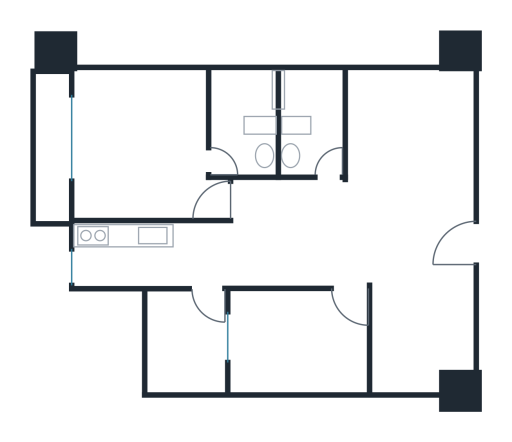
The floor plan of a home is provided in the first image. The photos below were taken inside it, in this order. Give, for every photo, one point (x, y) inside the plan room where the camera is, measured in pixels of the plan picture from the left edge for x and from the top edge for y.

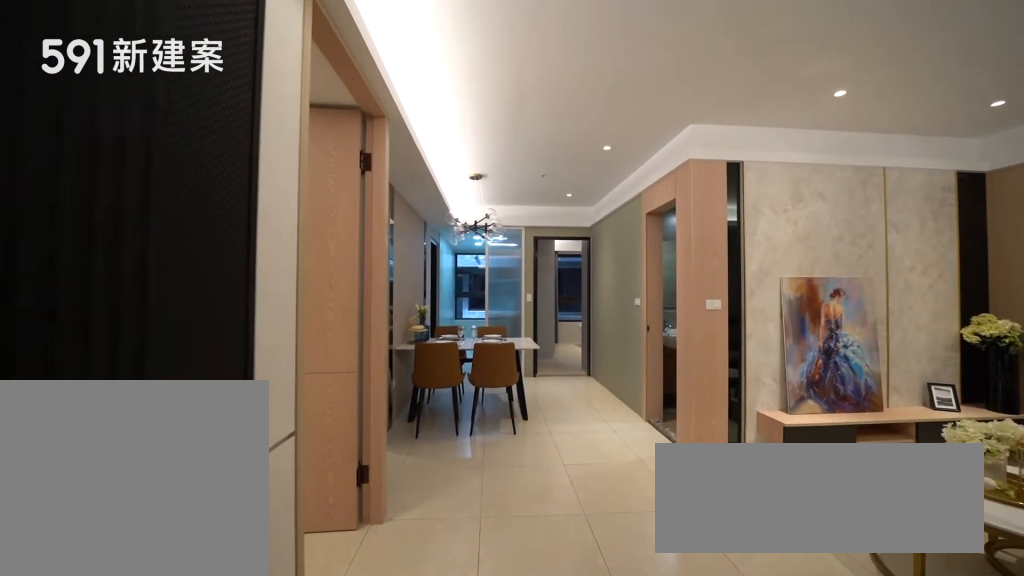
(420, 251)
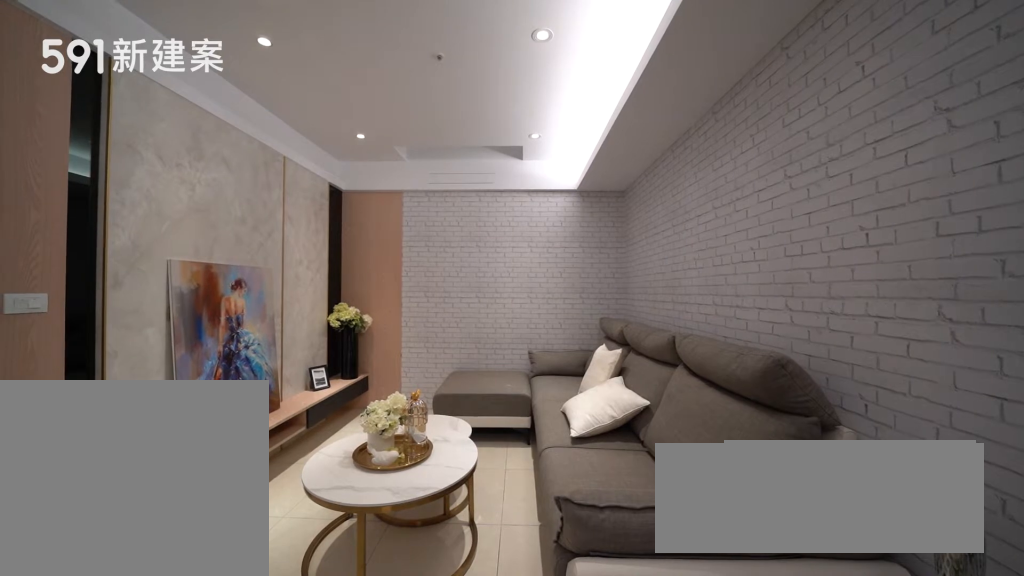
(413, 144)
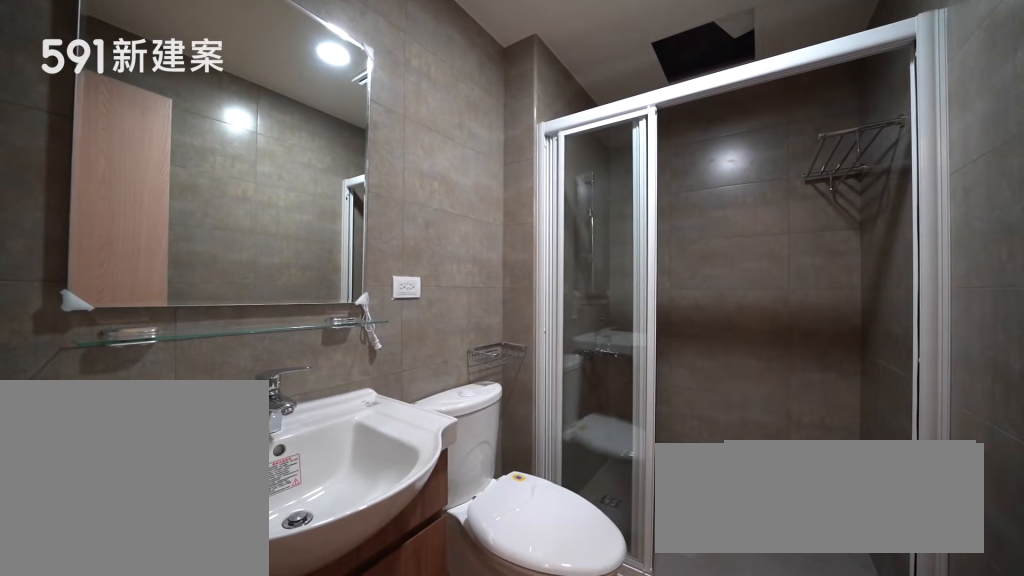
(308, 119)
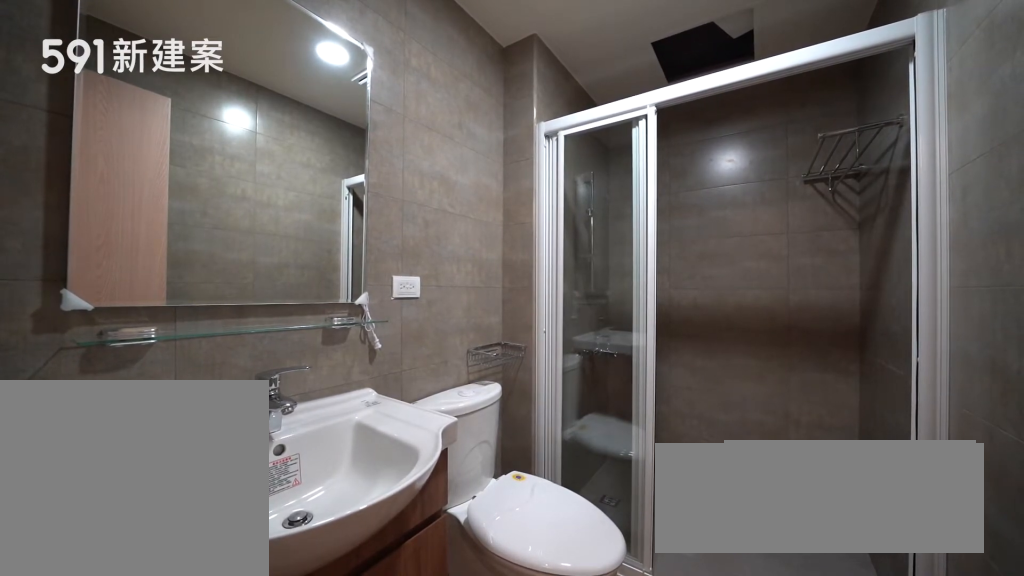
(308, 119)
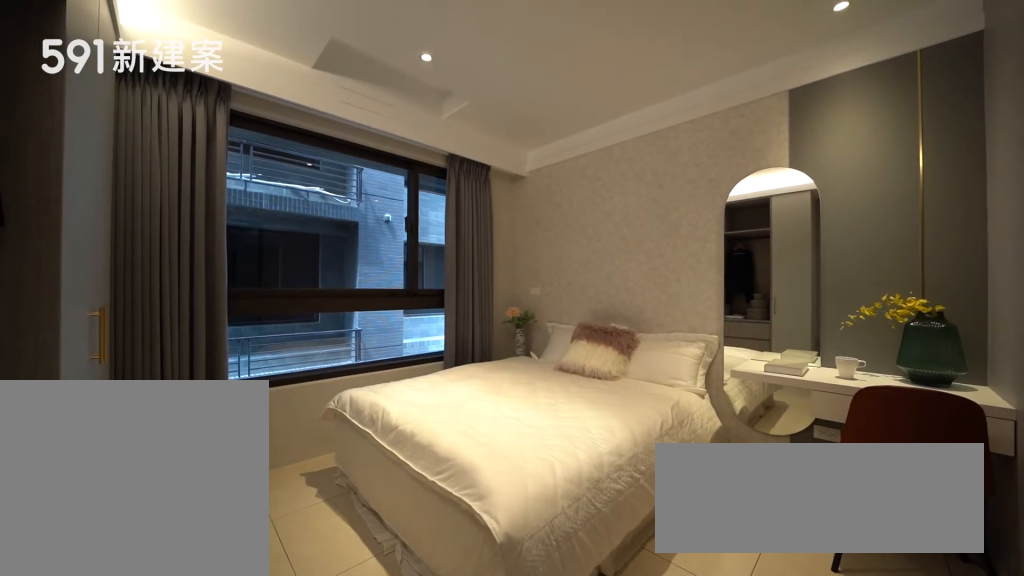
(143, 148)
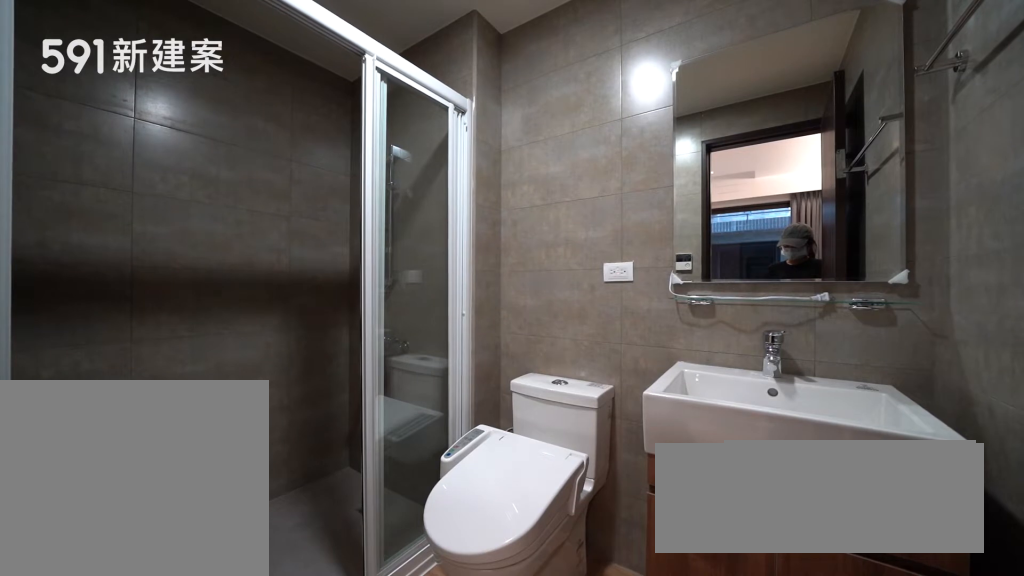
(245, 118)
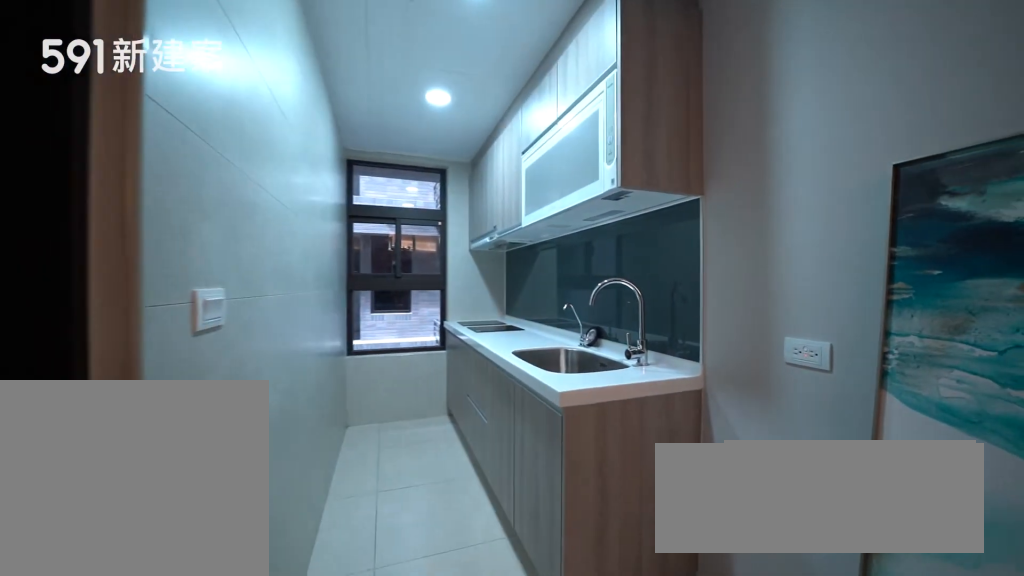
(145, 254)
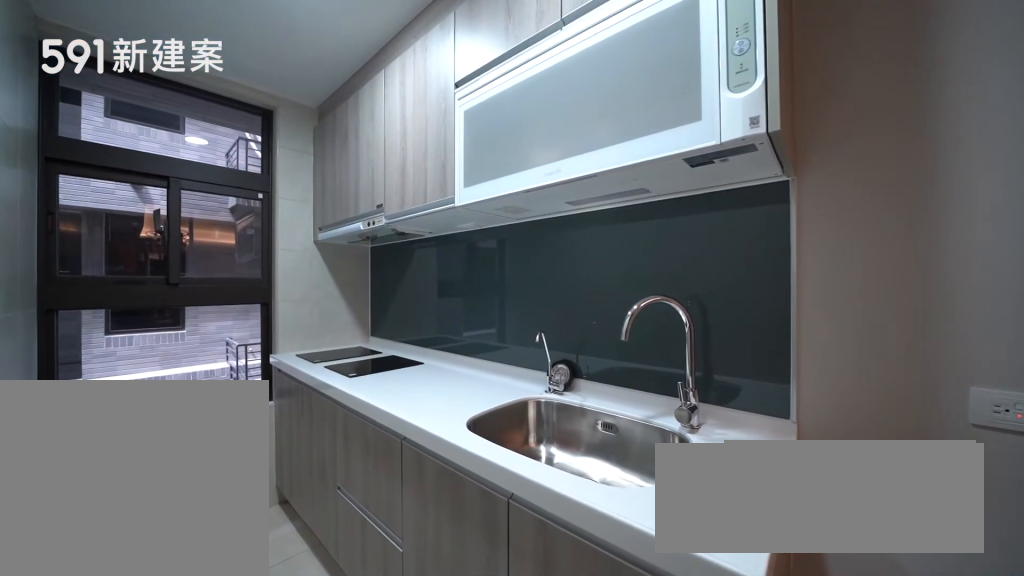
(145, 254)
